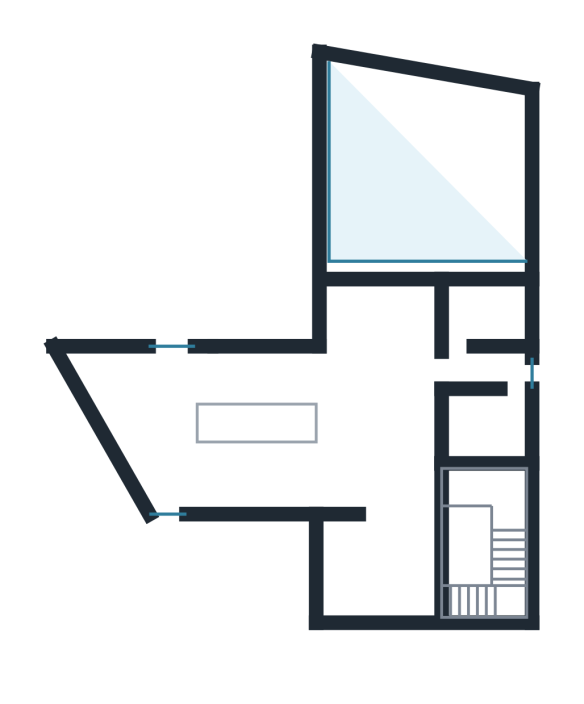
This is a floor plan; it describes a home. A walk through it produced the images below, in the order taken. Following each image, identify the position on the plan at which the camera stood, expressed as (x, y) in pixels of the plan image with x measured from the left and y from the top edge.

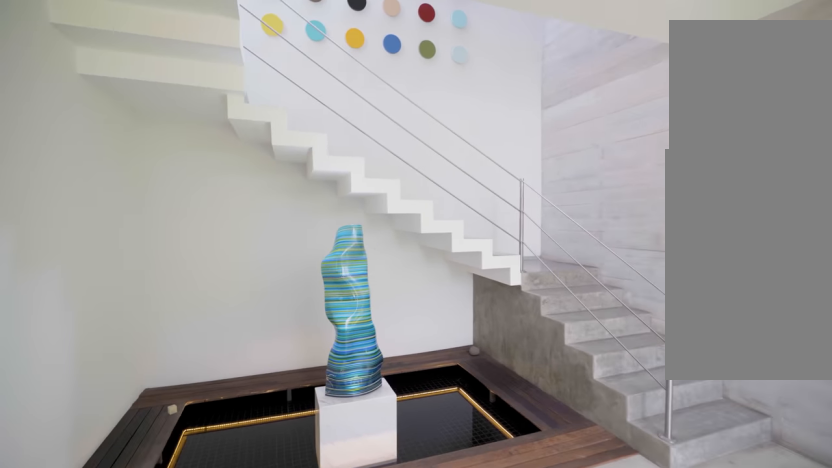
(409, 523)
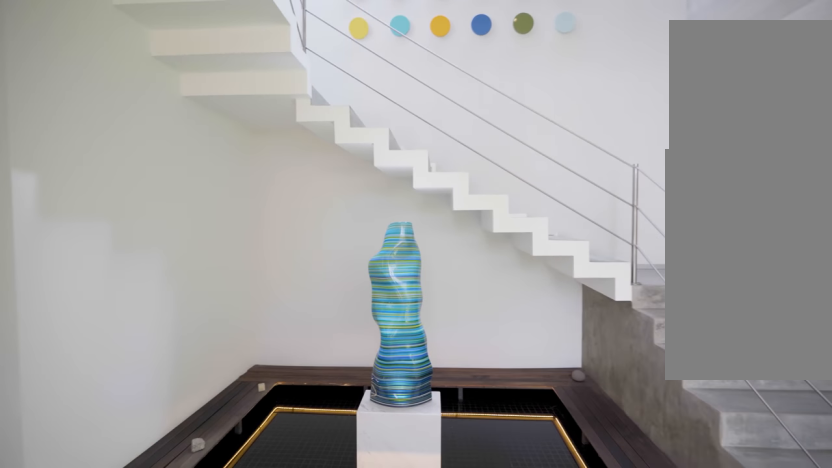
(409, 522)
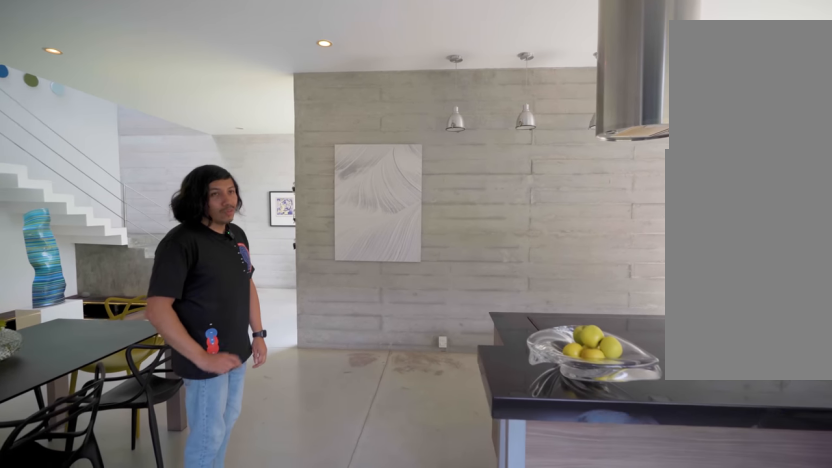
(323, 372)
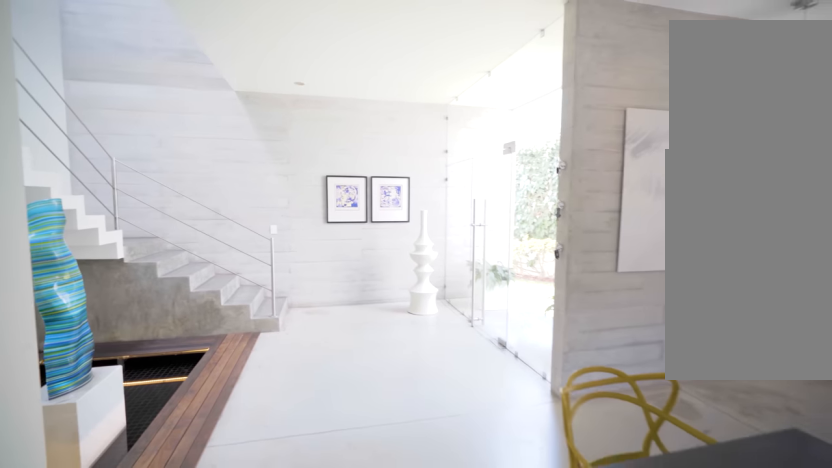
(402, 375)
